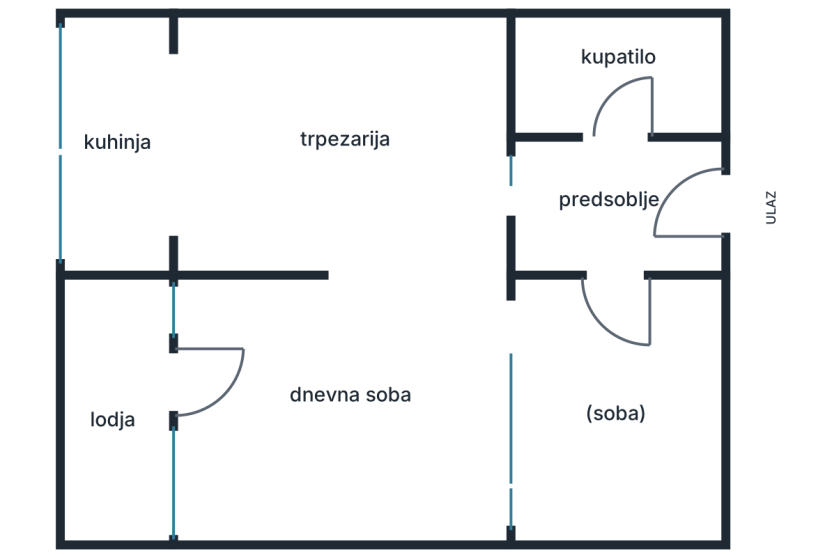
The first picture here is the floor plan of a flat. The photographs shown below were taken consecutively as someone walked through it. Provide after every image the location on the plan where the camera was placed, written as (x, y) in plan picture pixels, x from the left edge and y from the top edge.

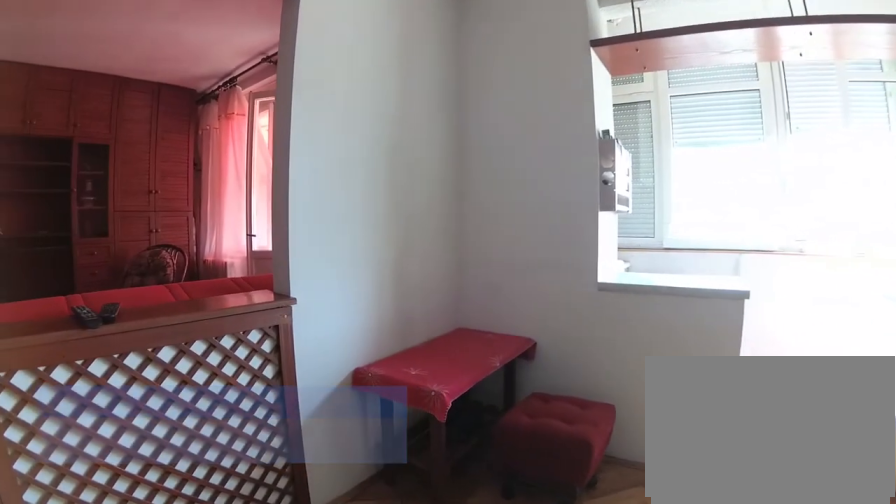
(408, 188)
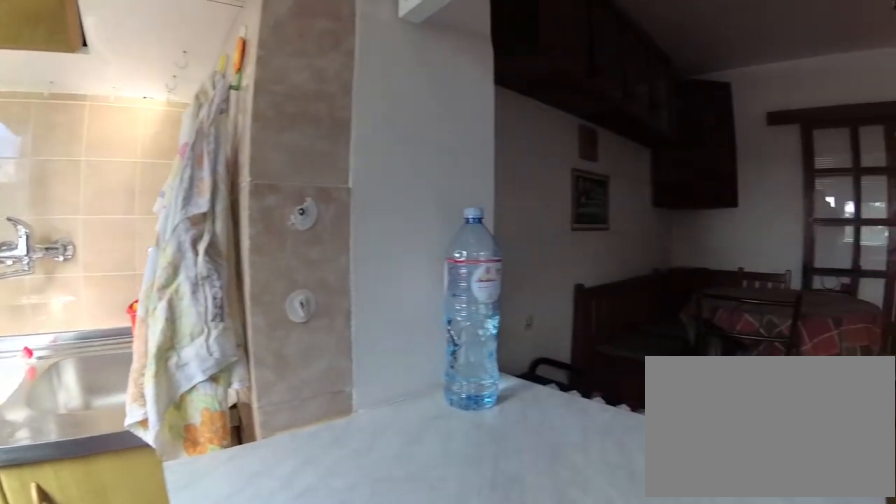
(114, 182)
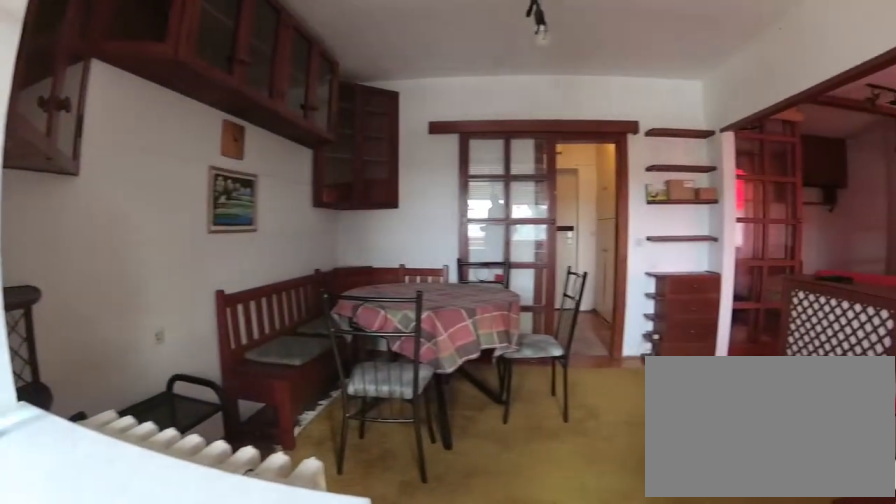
(107, 165)
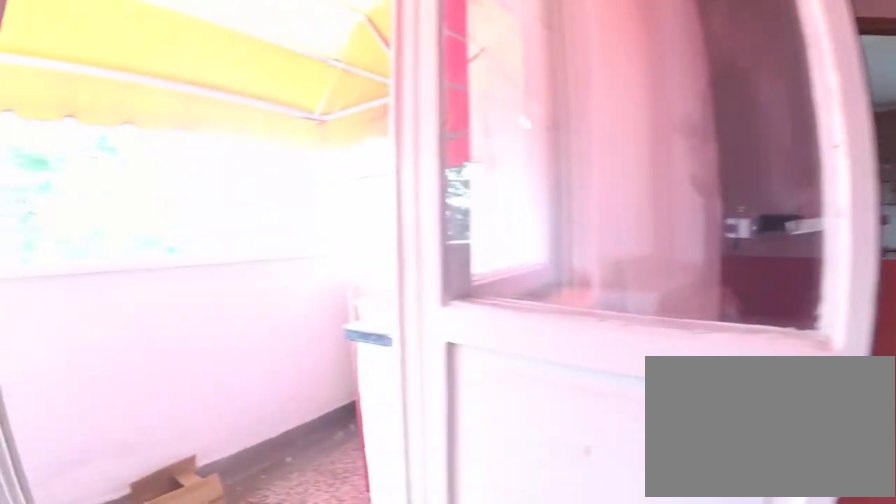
(221, 422)
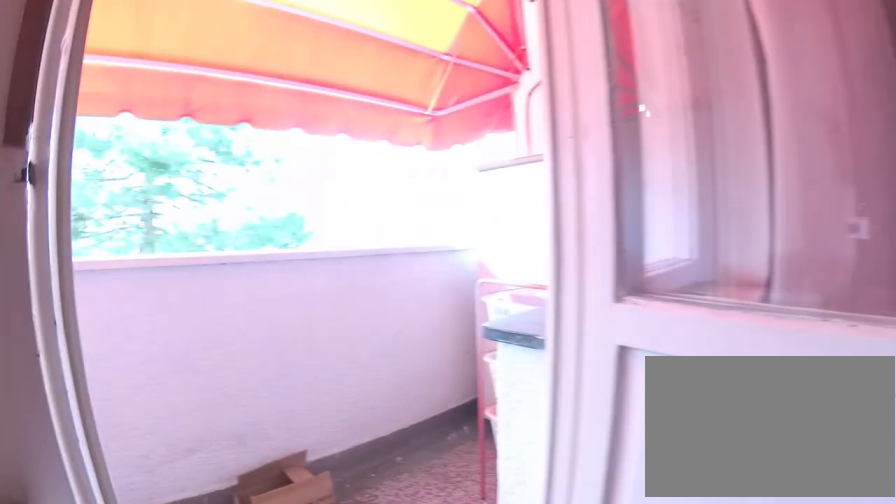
(222, 419)
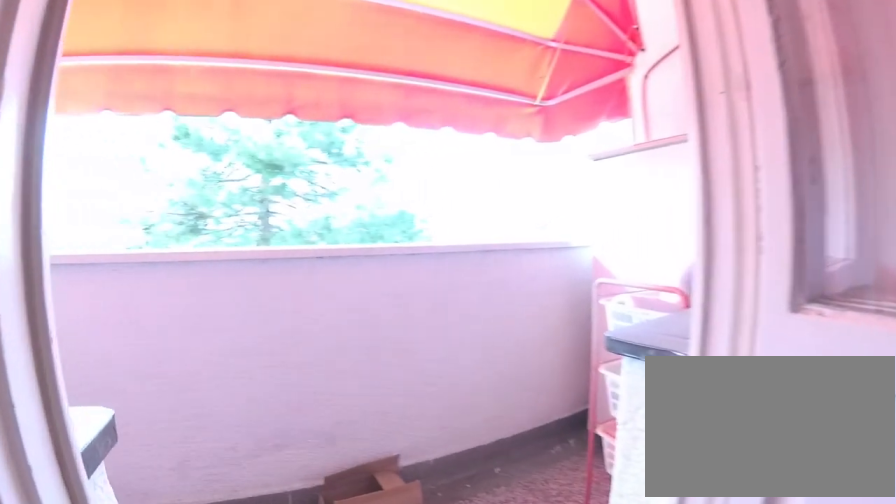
(222, 415)
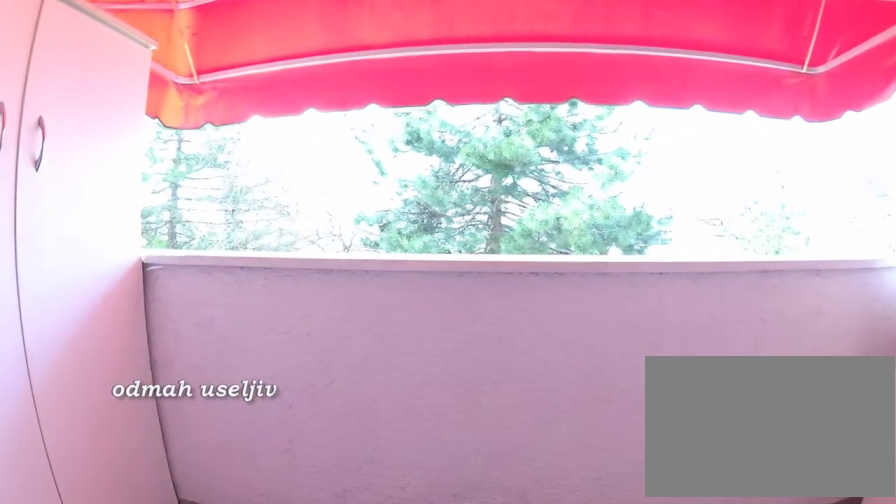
(190, 400)
